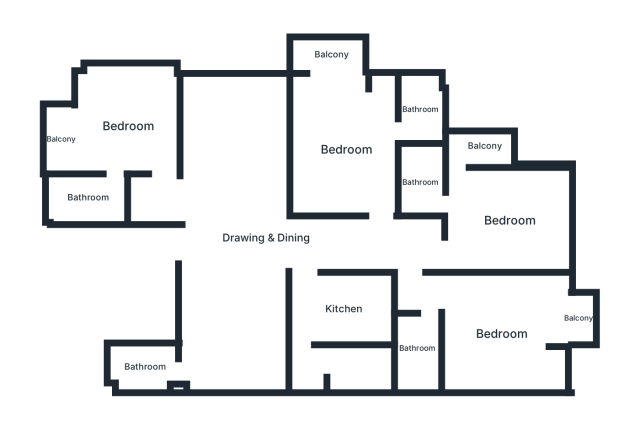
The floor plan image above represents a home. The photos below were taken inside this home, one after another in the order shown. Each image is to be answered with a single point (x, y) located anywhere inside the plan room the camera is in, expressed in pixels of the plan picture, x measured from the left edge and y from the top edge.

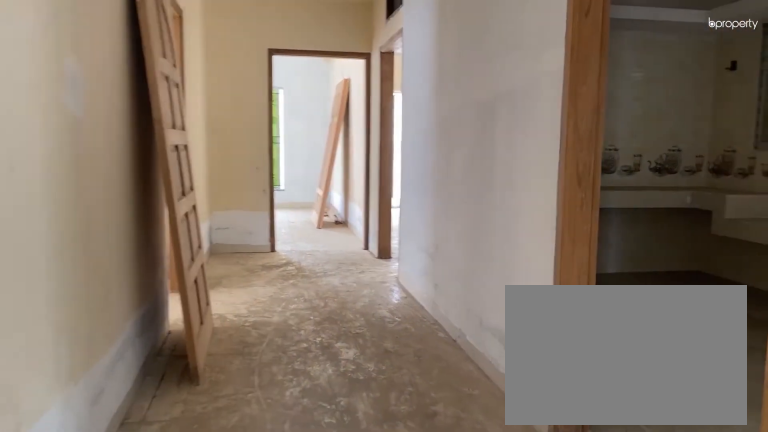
(266, 237)
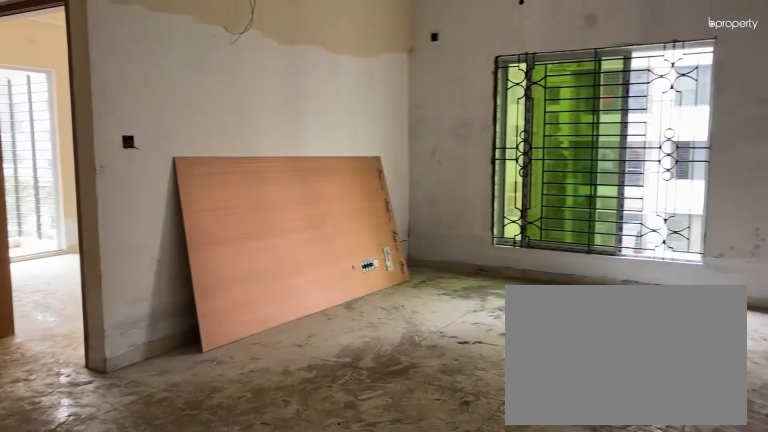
(266, 237)
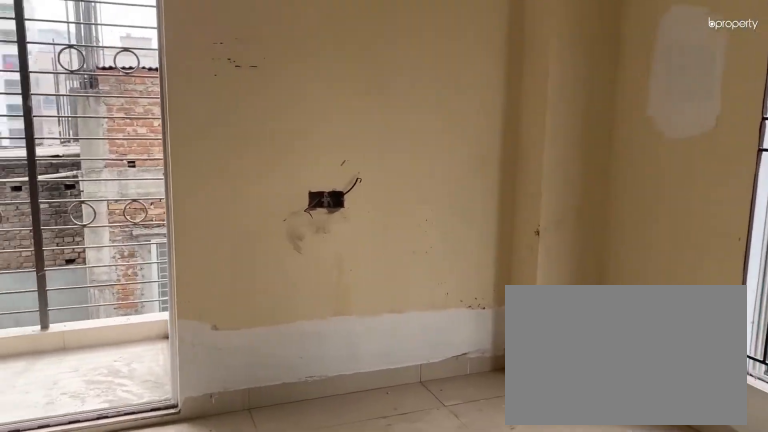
(129, 126)
